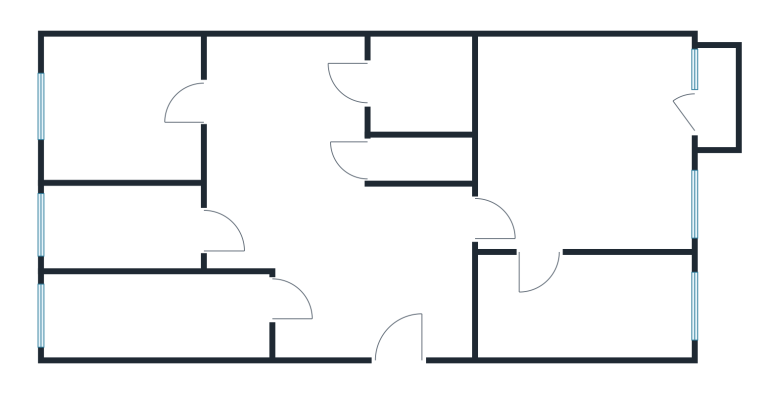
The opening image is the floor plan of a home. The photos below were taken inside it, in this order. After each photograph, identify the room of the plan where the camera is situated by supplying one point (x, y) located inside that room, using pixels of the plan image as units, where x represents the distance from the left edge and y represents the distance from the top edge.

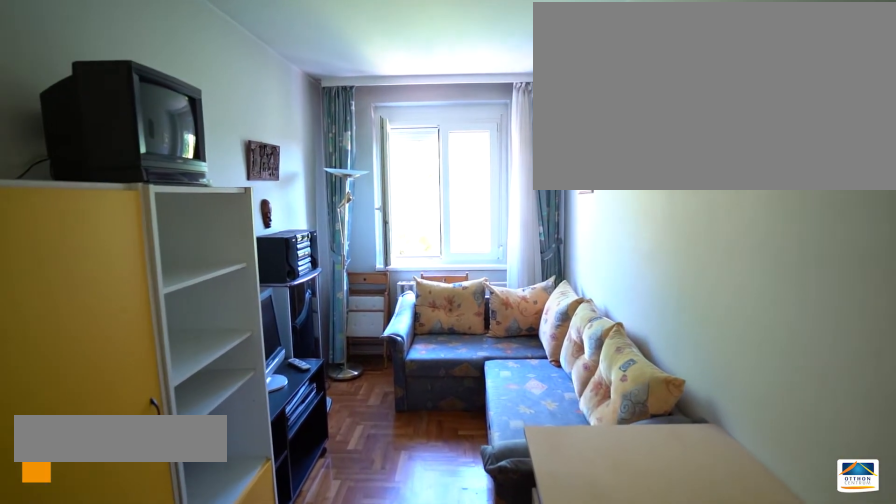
(141, 315)
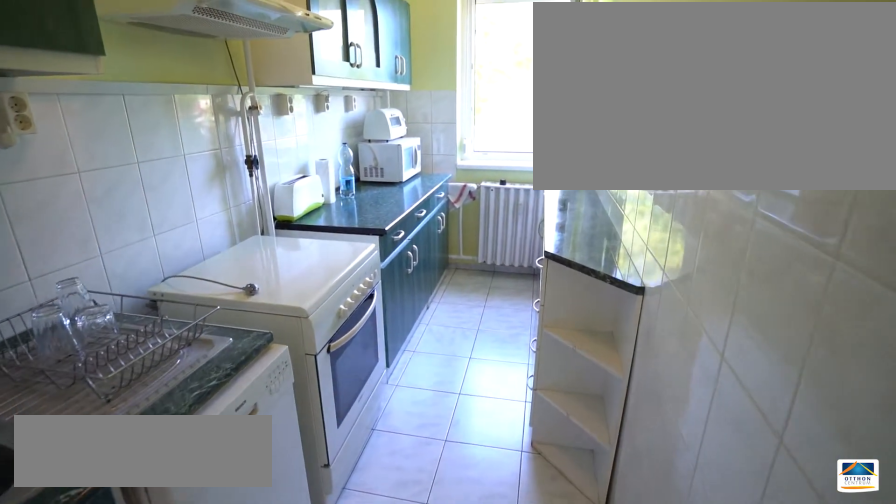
(130, 228)
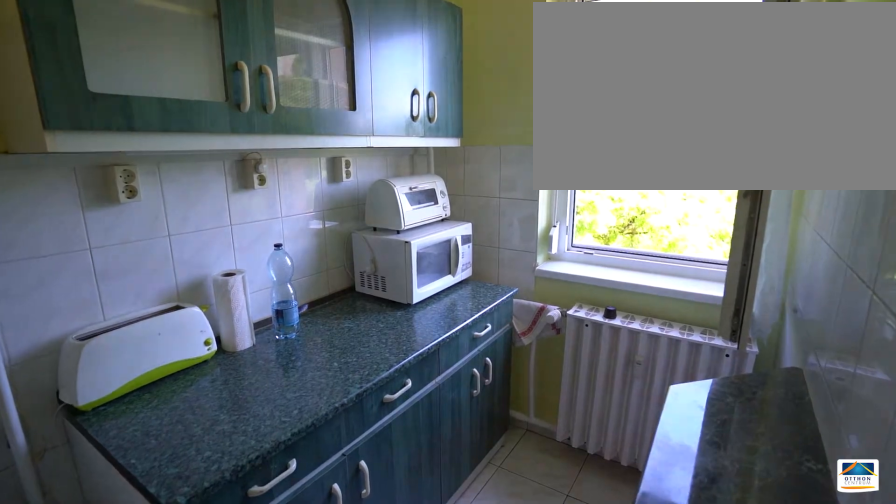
(130, 228)
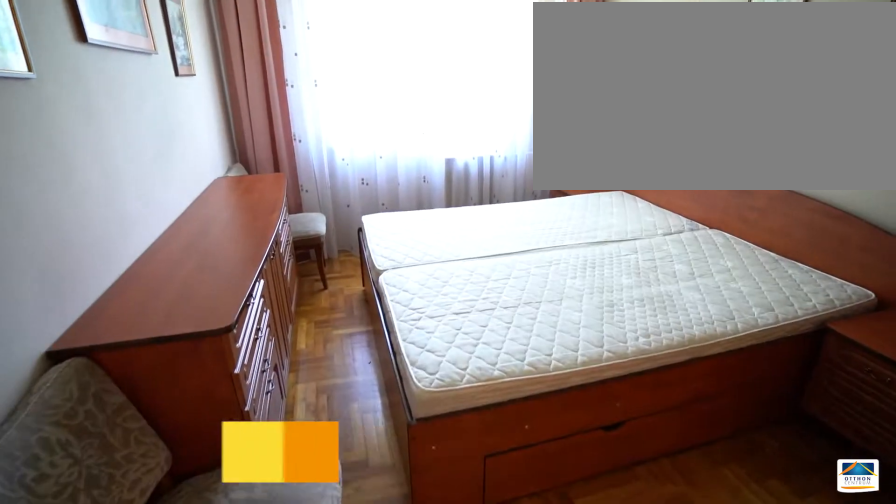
(111, 120)
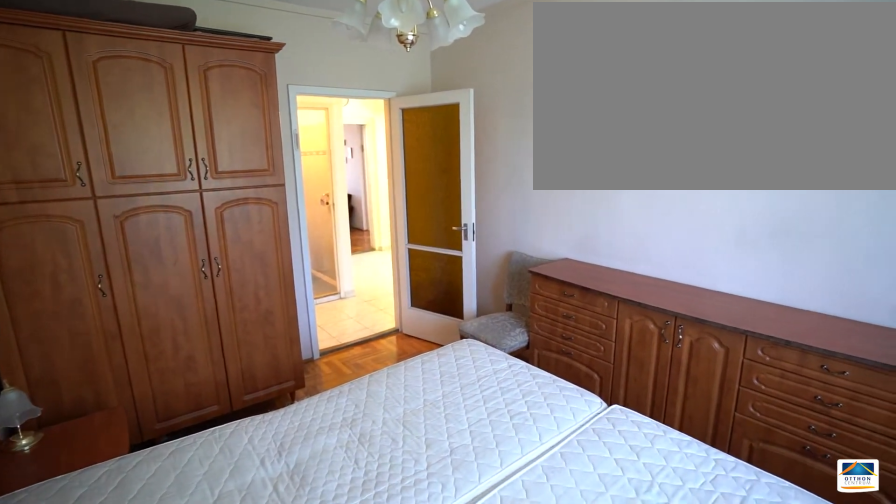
(112, 119)
